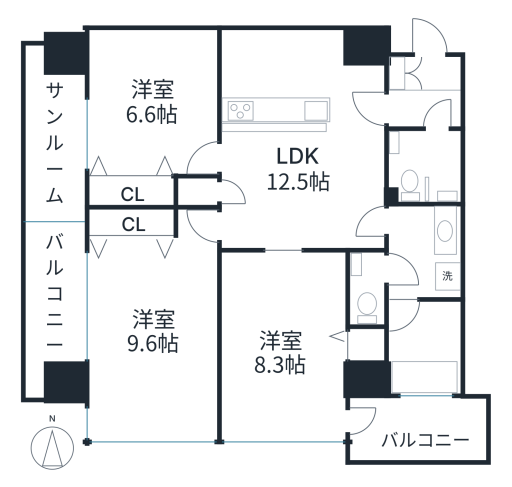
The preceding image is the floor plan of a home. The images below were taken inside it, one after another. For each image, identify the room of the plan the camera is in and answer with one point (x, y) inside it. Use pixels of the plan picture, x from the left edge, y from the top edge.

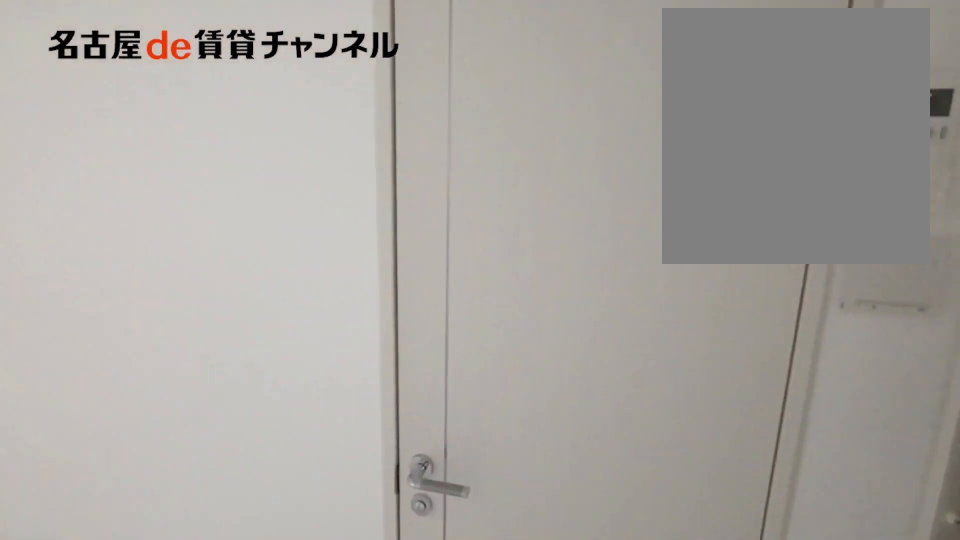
(297, 221)
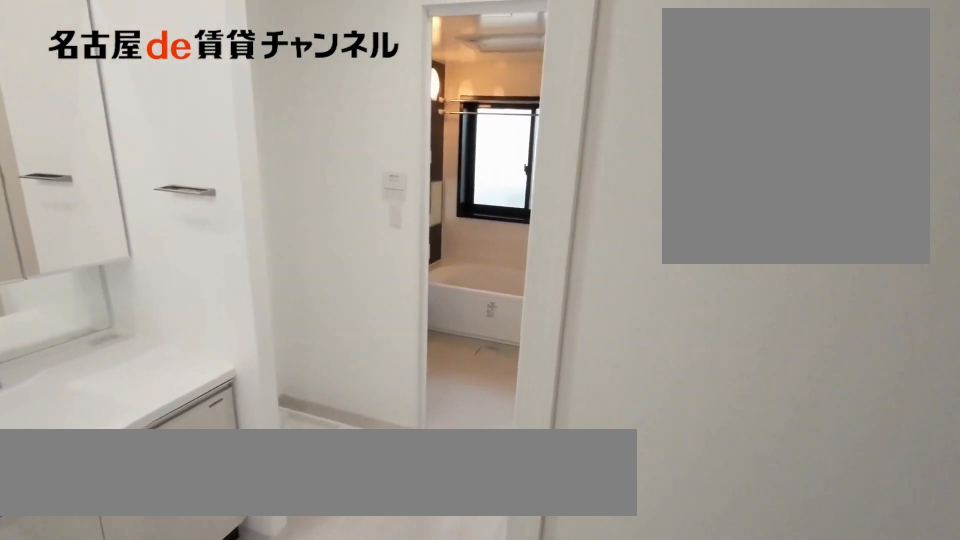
(423, 251)
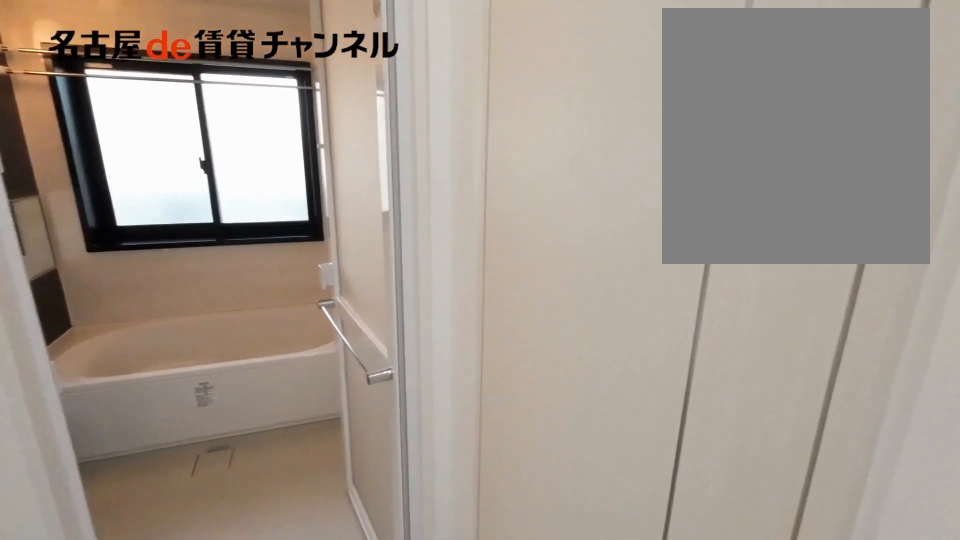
(423, 251)
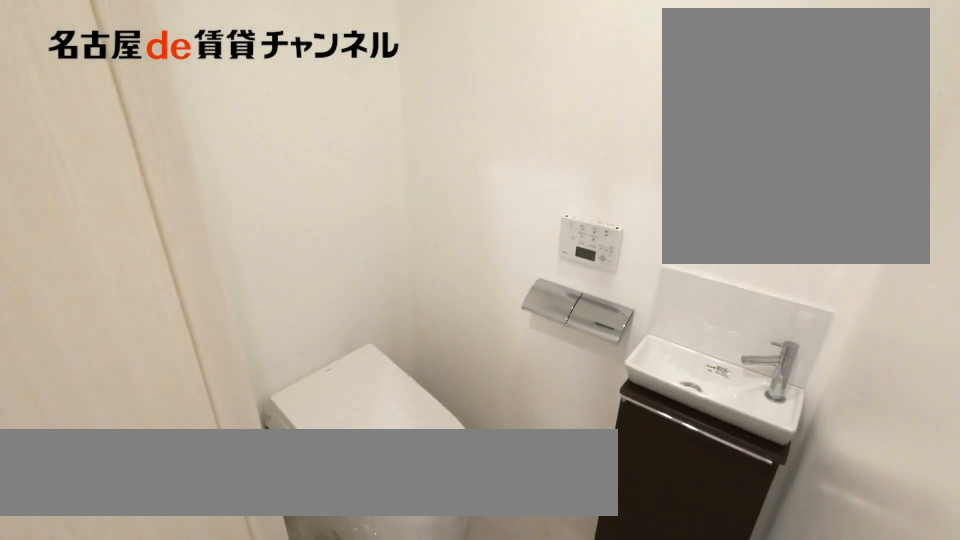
(366, 287)
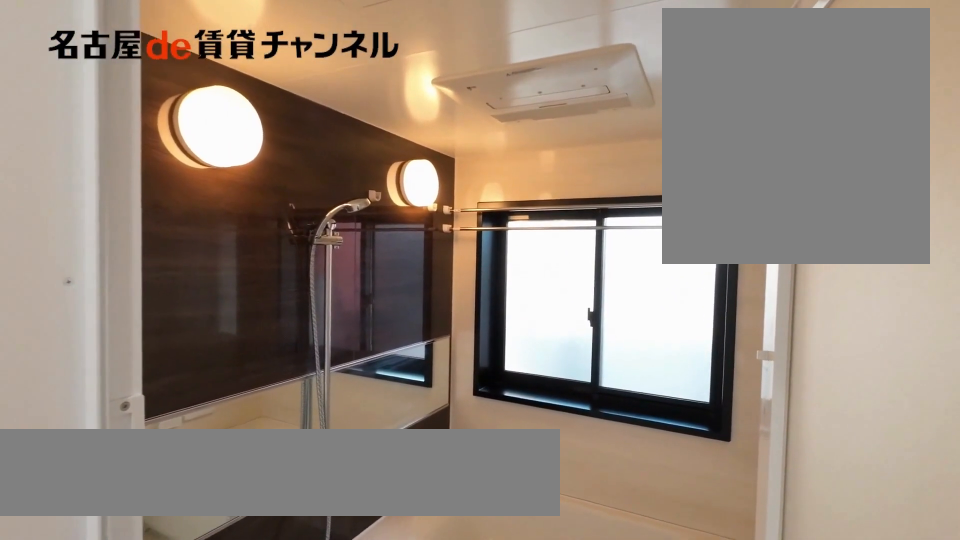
(425, 347)
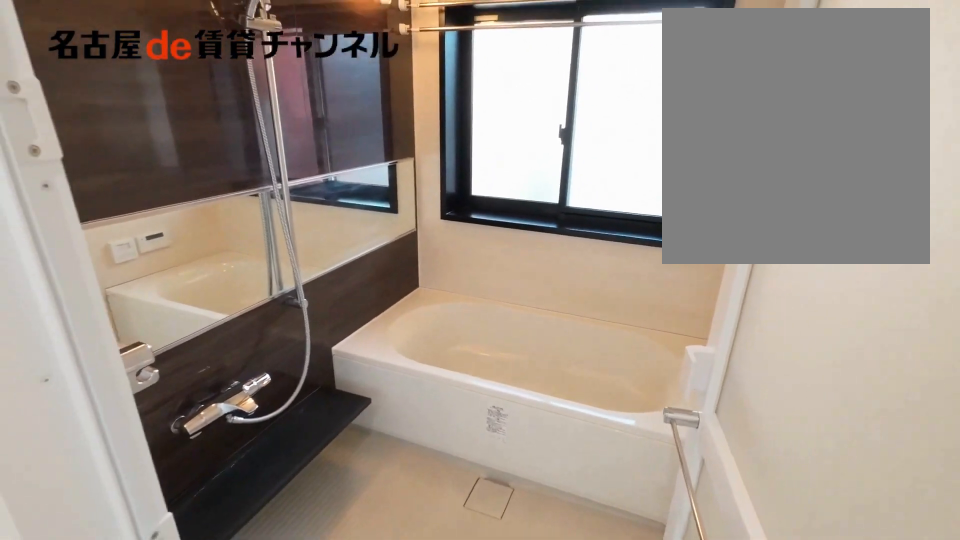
(425, 347)
